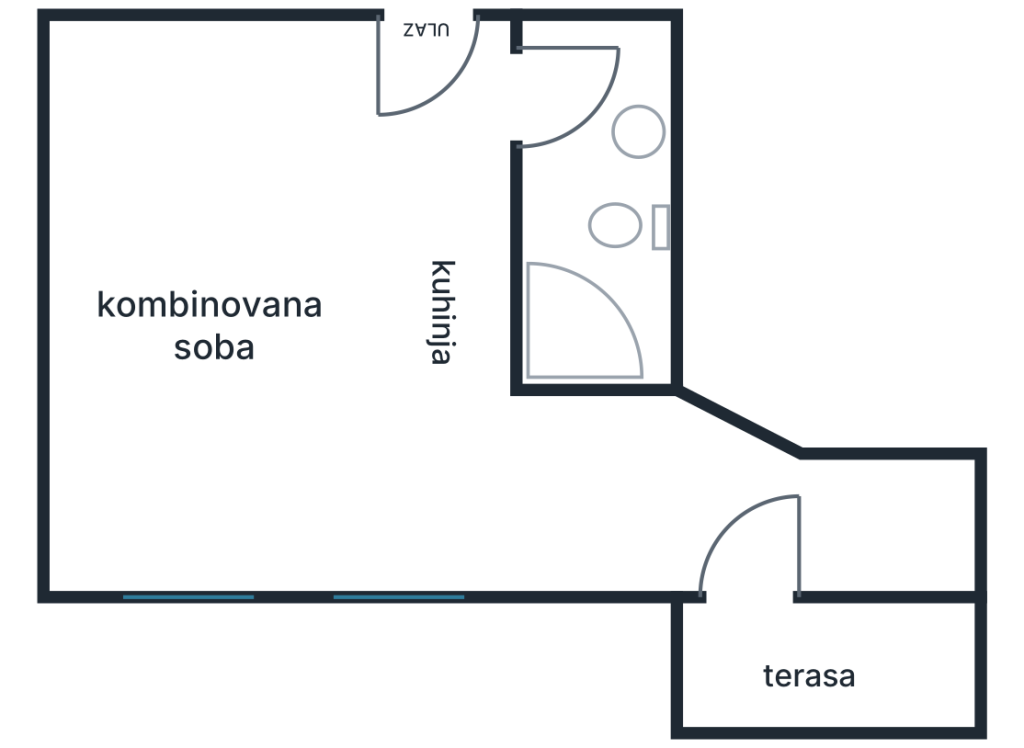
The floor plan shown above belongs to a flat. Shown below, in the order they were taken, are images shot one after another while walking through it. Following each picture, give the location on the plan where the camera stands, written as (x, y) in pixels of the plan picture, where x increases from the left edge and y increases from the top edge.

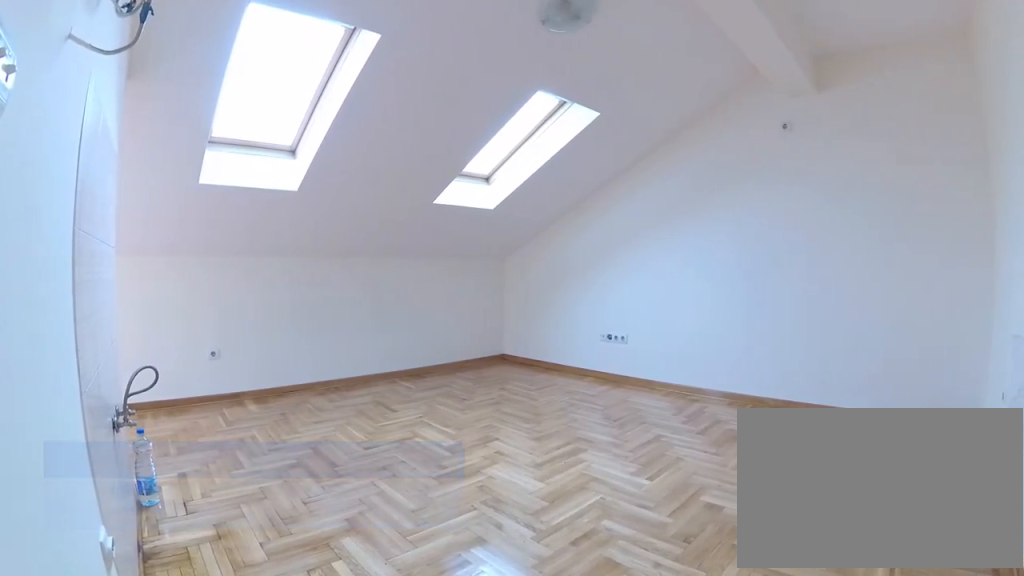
(510, 60)
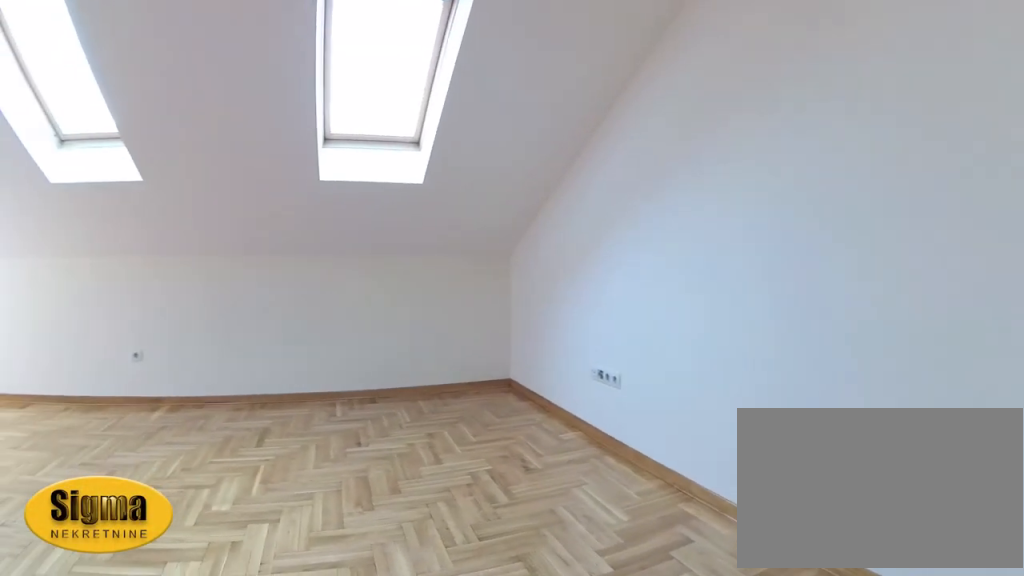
(244, 126)
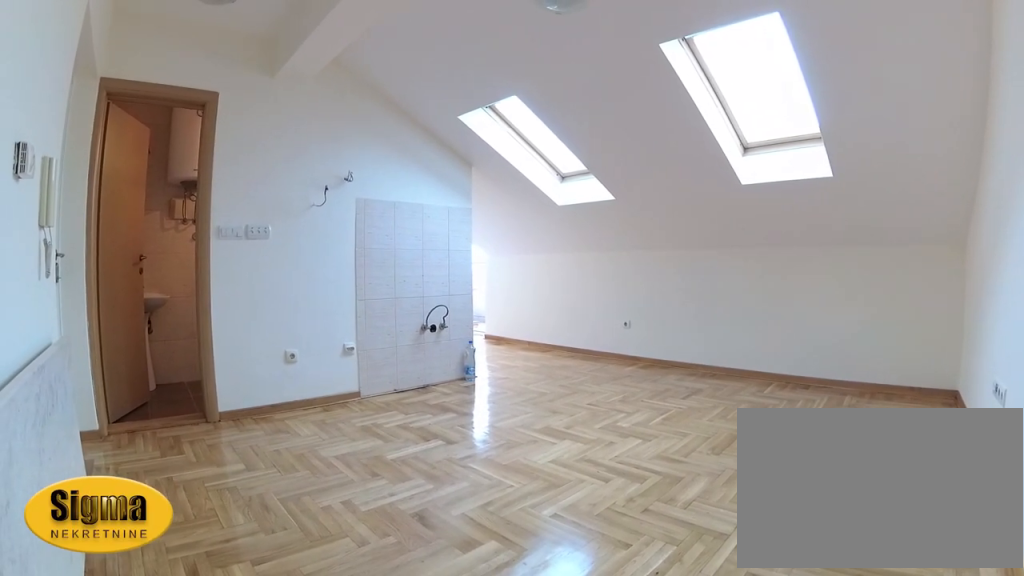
(136, 83)
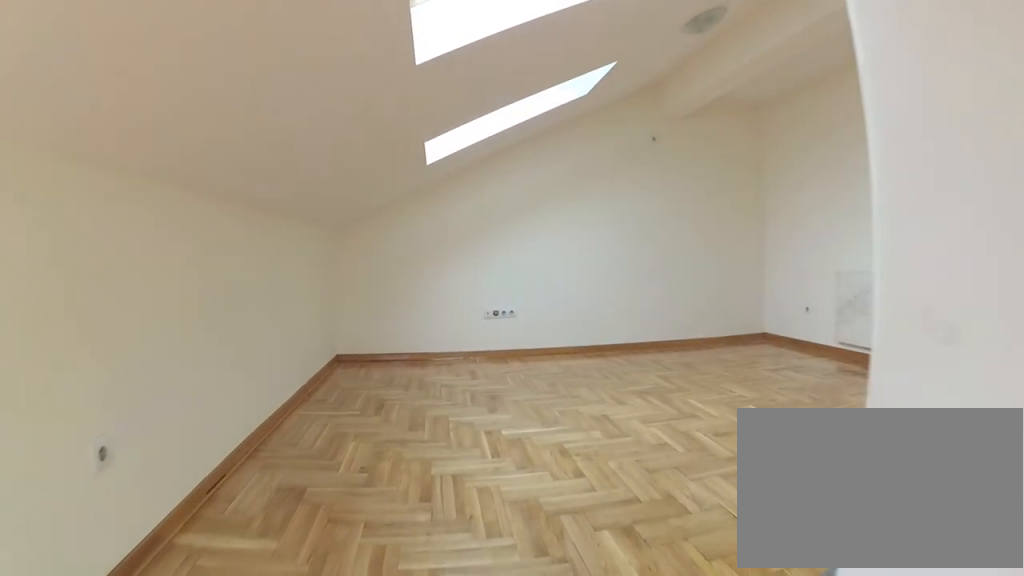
(597, 493)
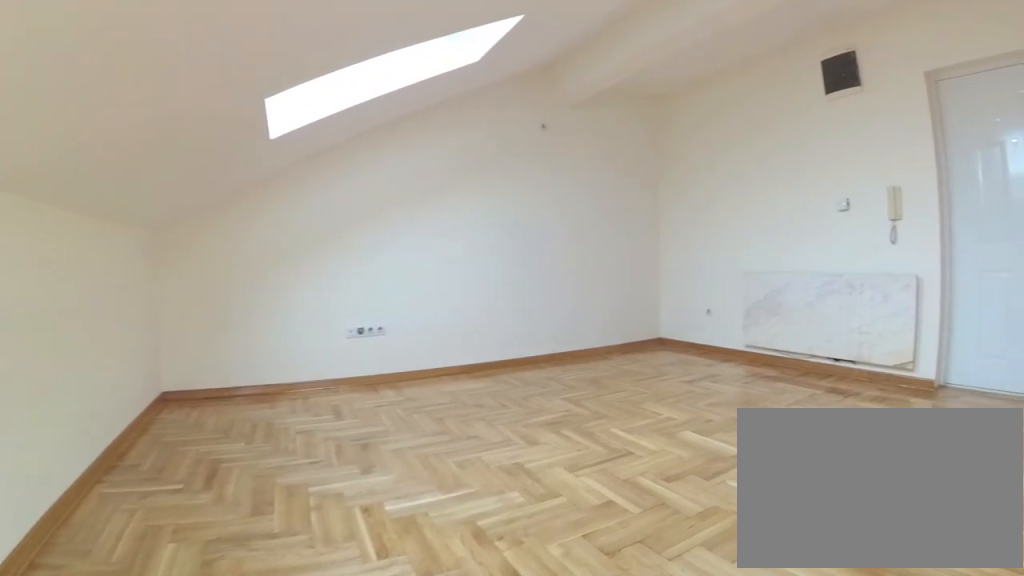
(503, 478)
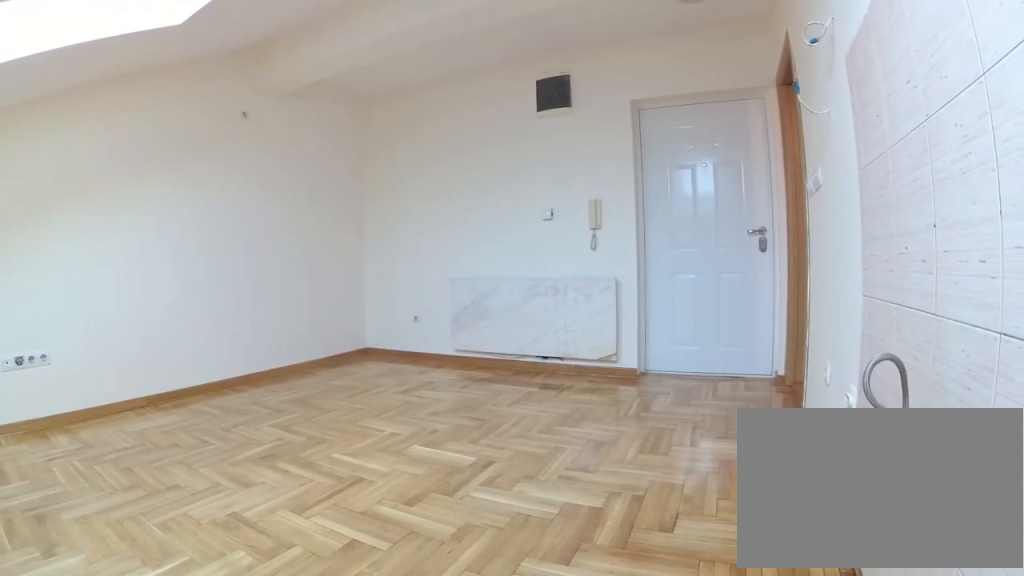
(462, 488)
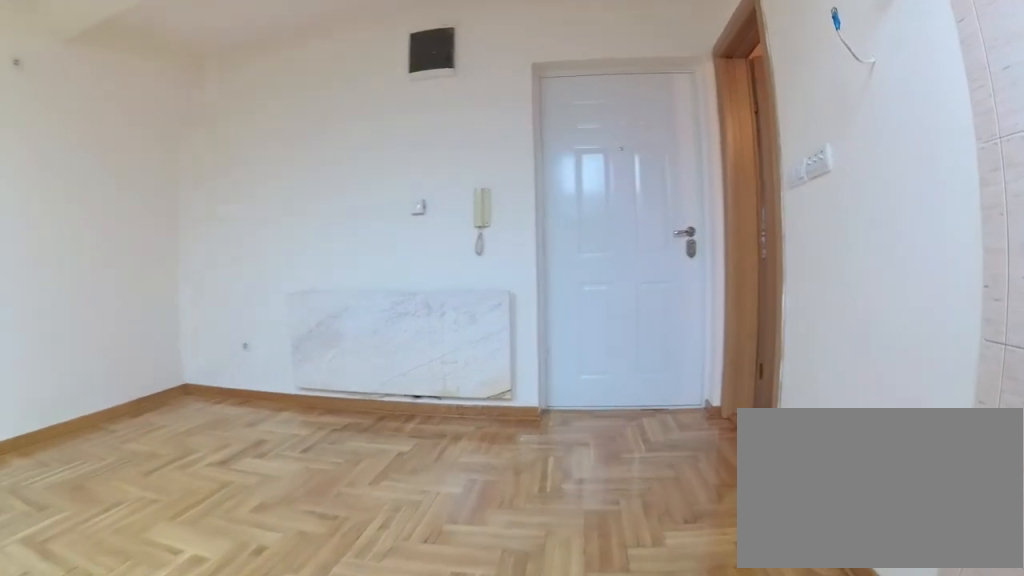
(461, 395)
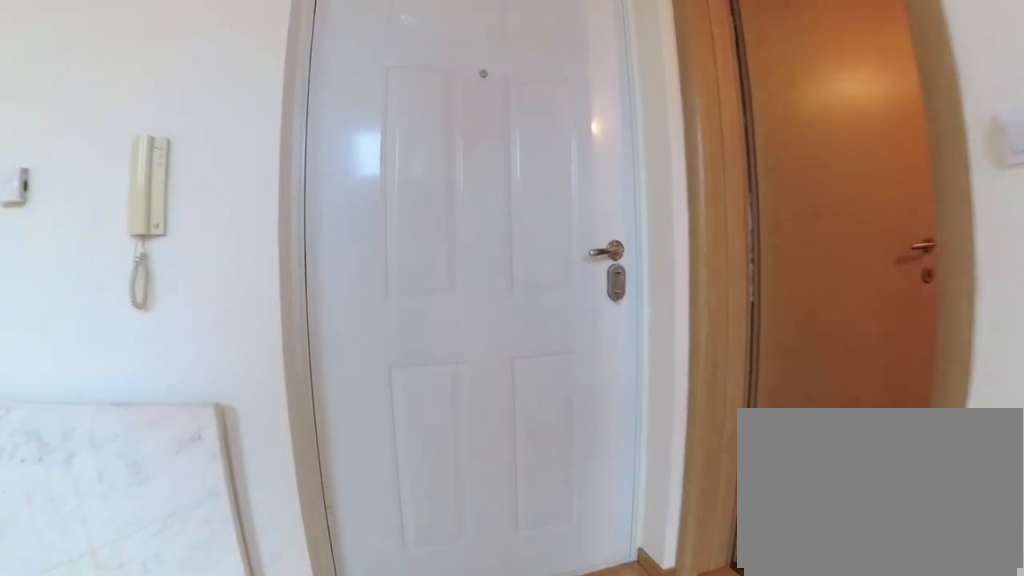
(460, 232)
